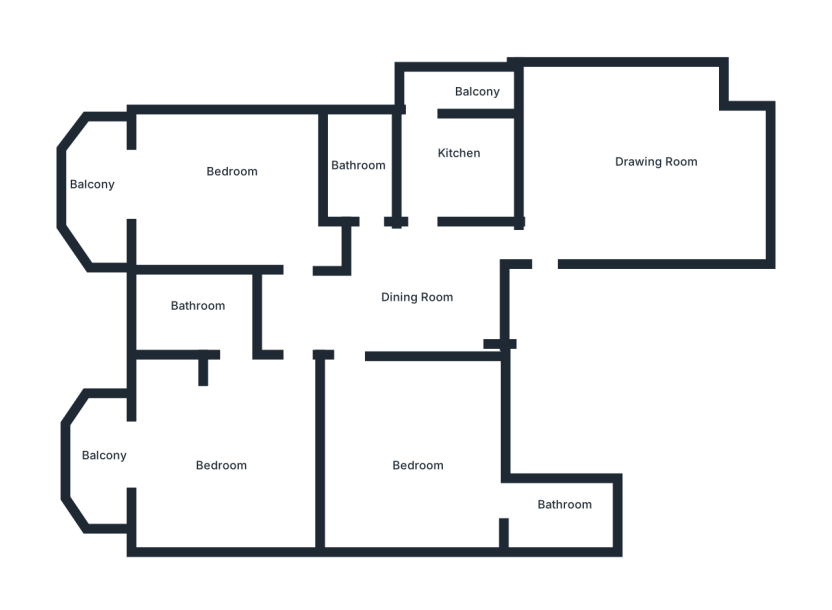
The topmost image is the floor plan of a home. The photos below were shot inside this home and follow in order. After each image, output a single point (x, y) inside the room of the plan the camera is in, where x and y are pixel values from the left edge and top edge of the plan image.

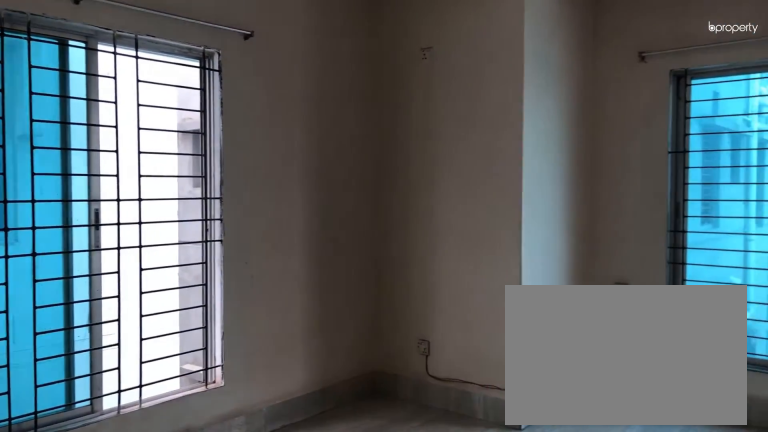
(646, 161)
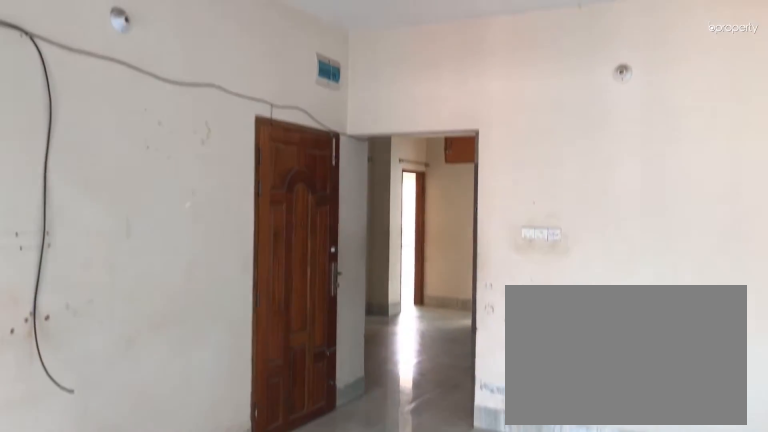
(647, 161)
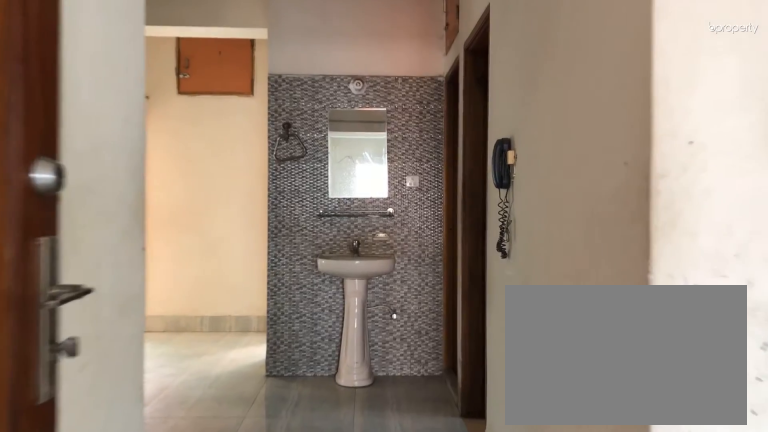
(497, 259)
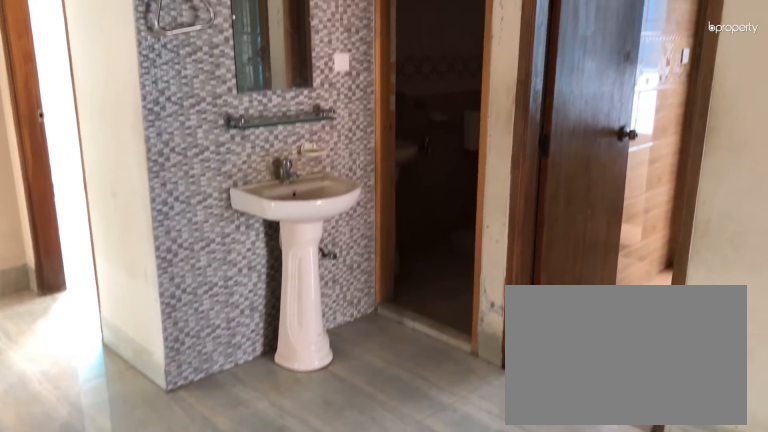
(407, 308)
